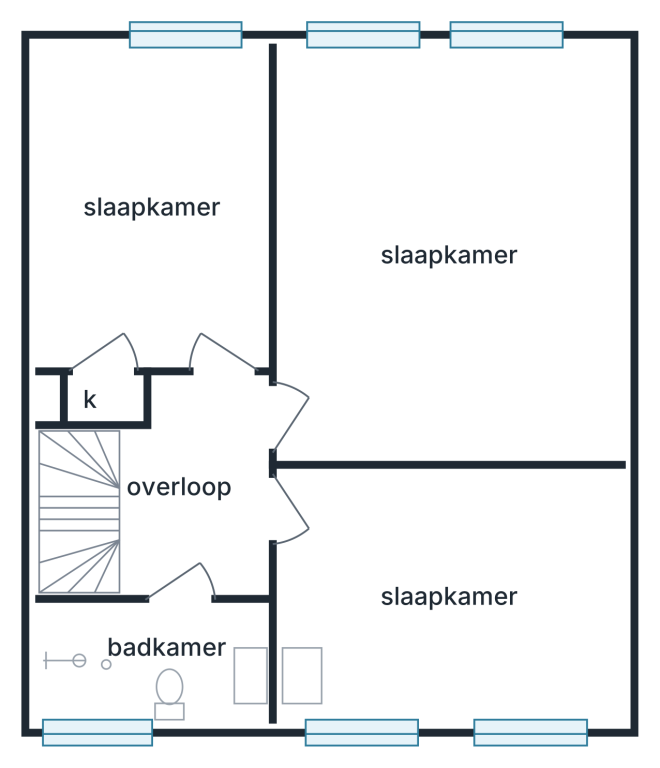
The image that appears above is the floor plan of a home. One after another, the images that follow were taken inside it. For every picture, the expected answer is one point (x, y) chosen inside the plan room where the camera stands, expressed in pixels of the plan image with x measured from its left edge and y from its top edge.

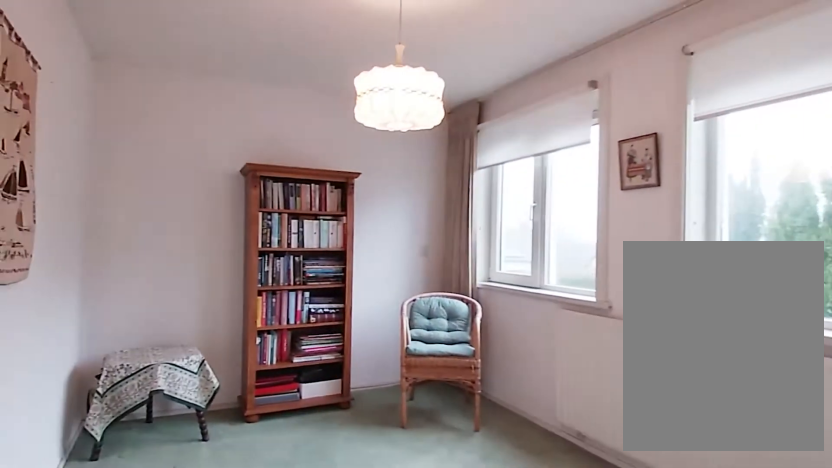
(451, 593)
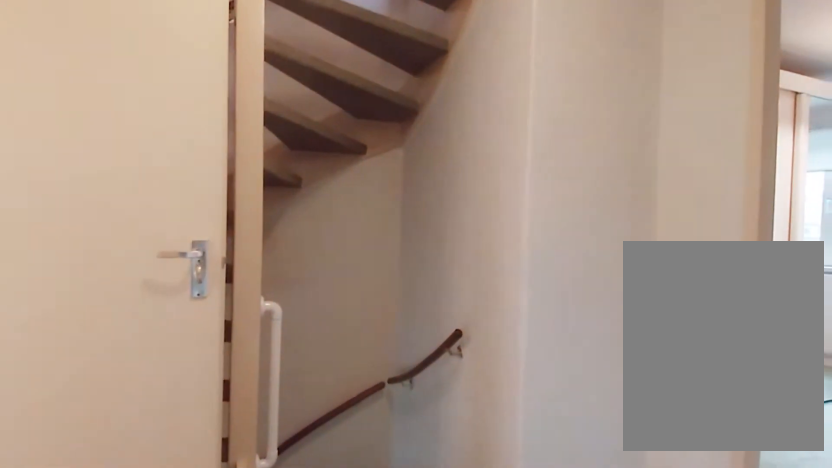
(197, 489)
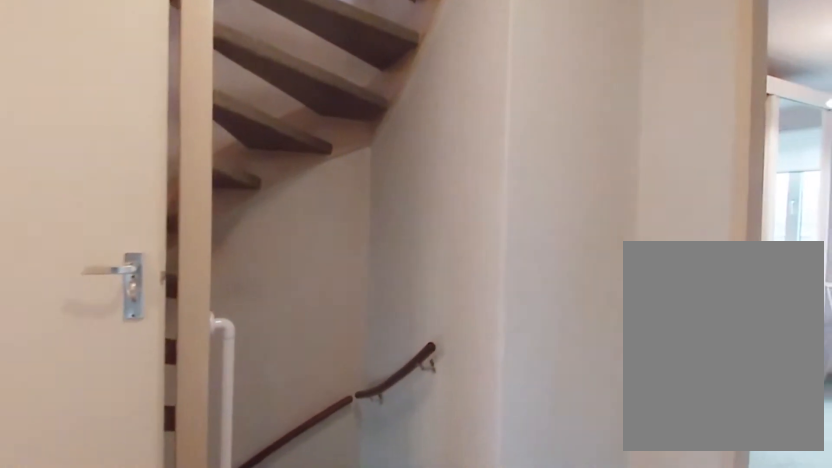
(197, 489)
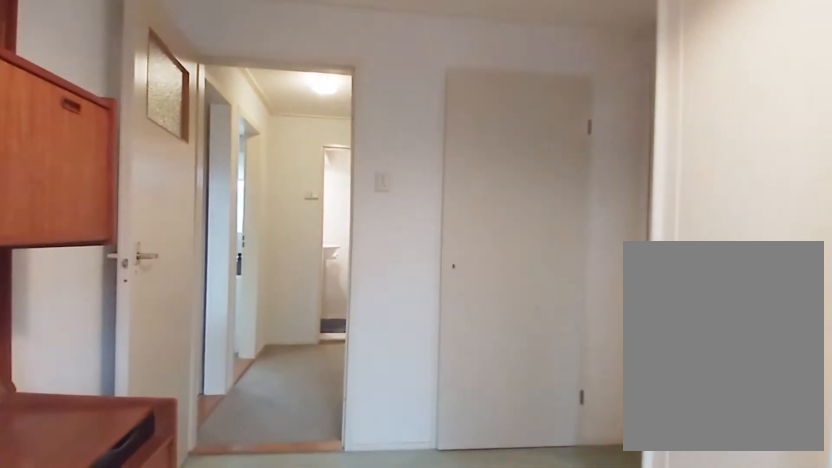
(155, 201)
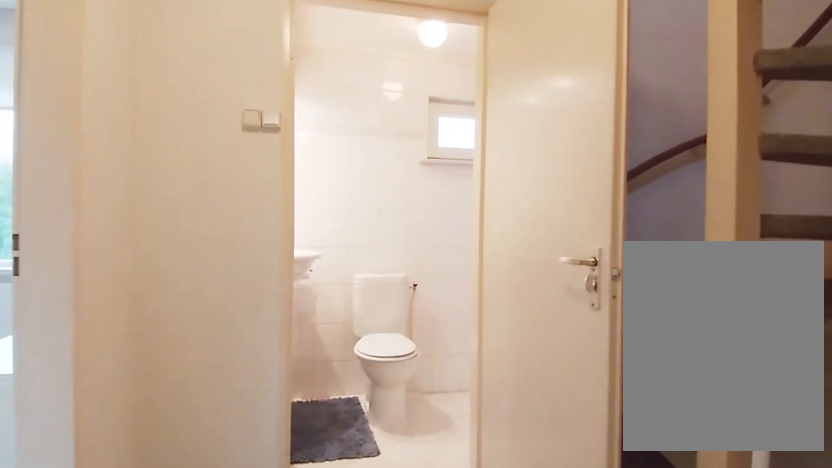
(197, 489)
